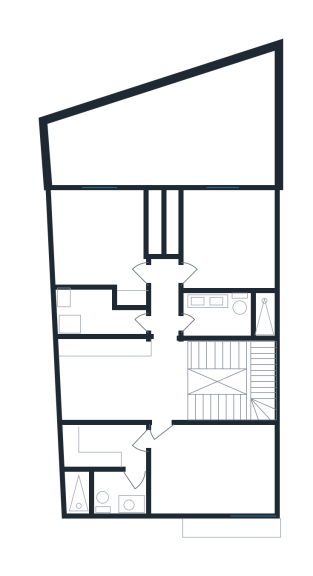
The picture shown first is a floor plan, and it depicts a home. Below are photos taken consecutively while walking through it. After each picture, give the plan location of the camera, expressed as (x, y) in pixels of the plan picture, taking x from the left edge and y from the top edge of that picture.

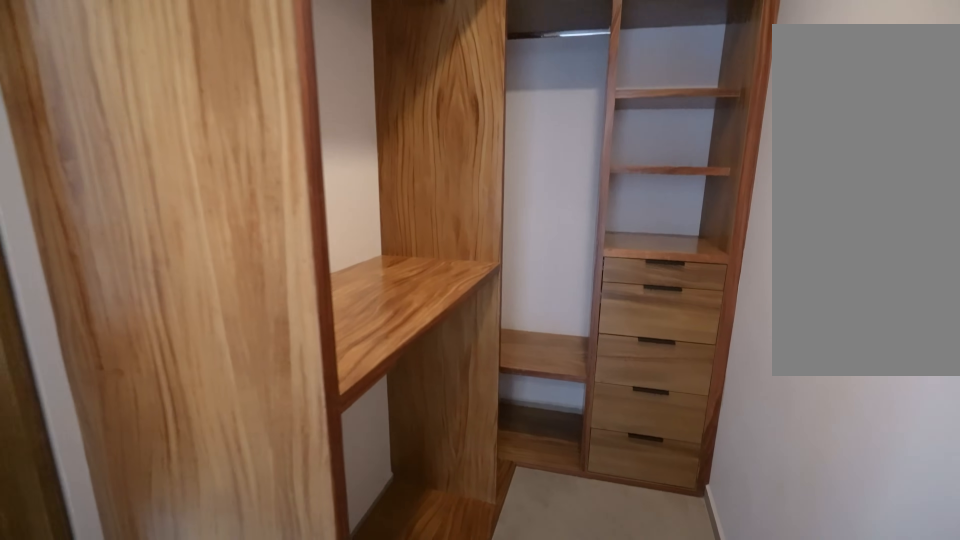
(114, 445)
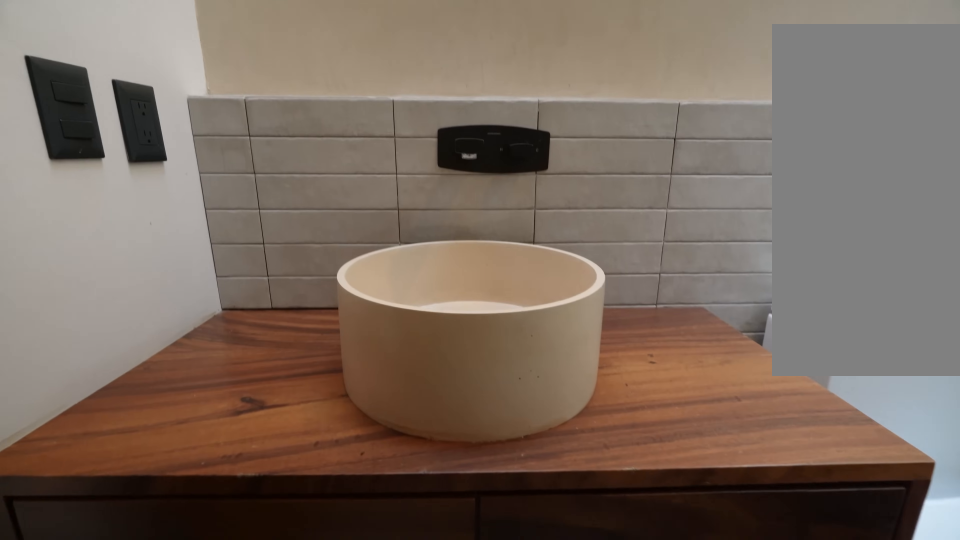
(134, 483)
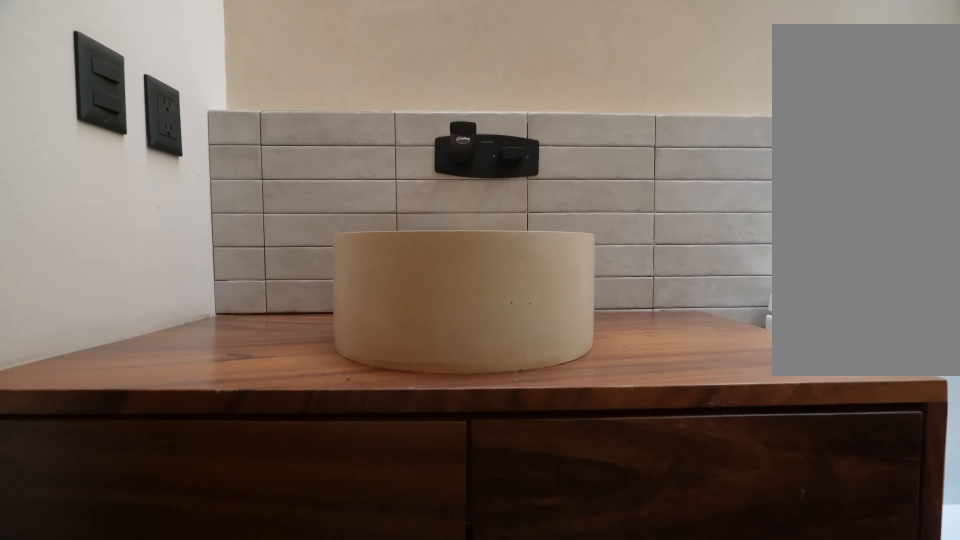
(131, 484)
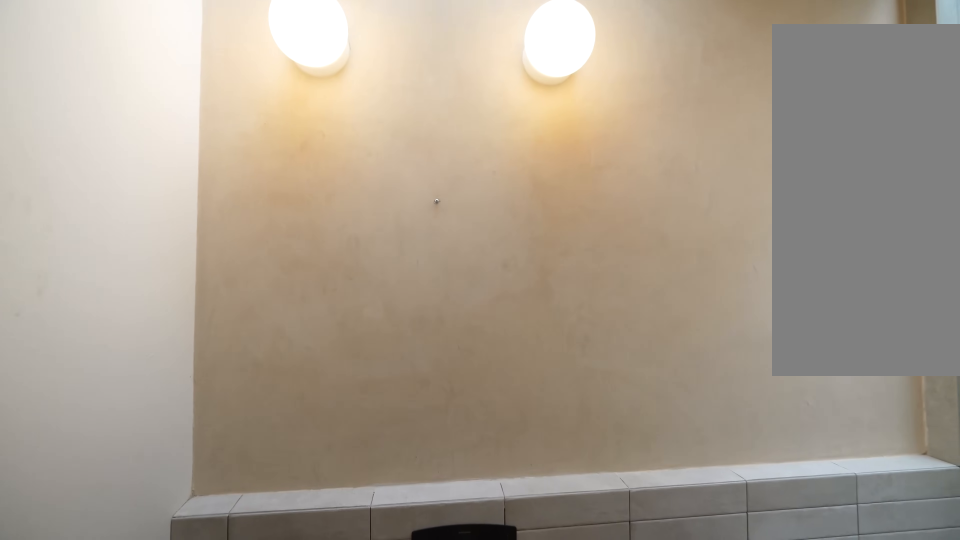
(124, 486)
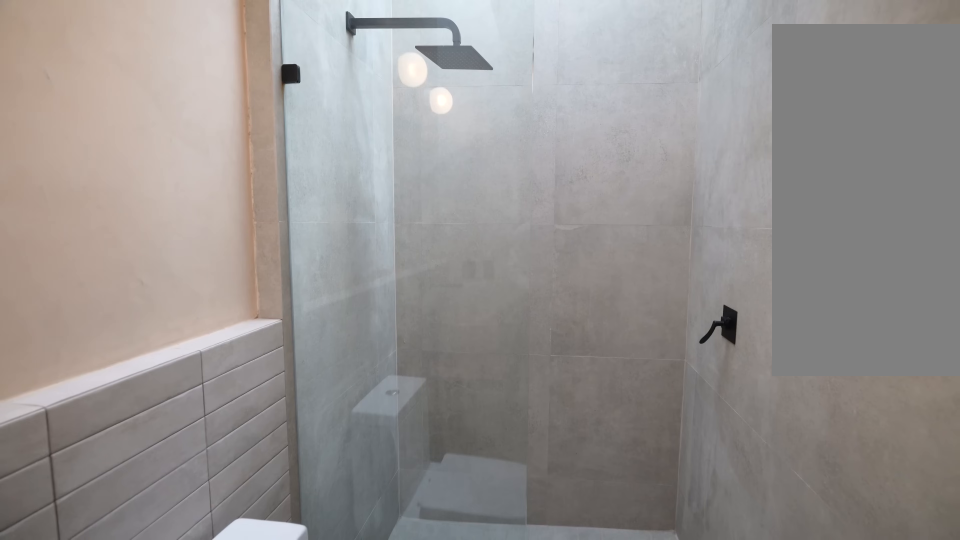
(124, 478)
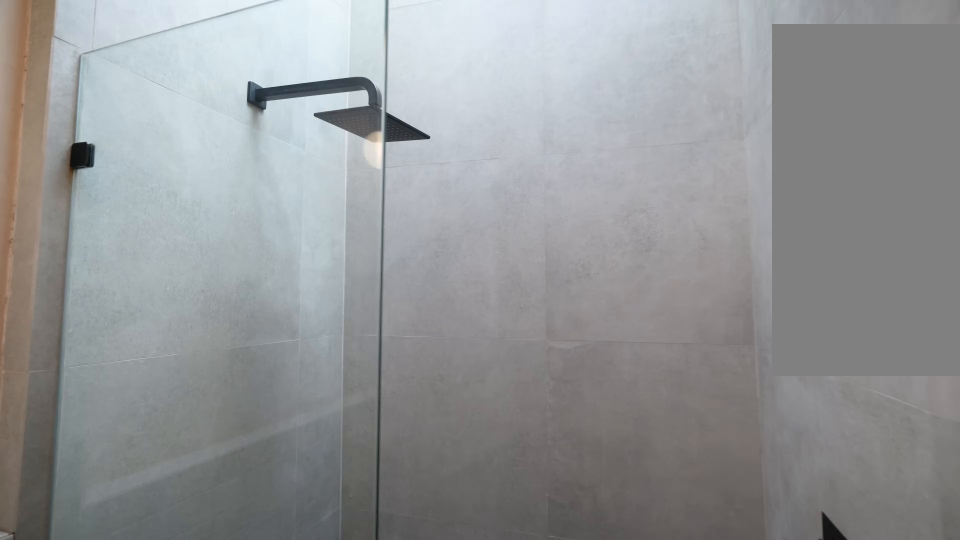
(119, 479)
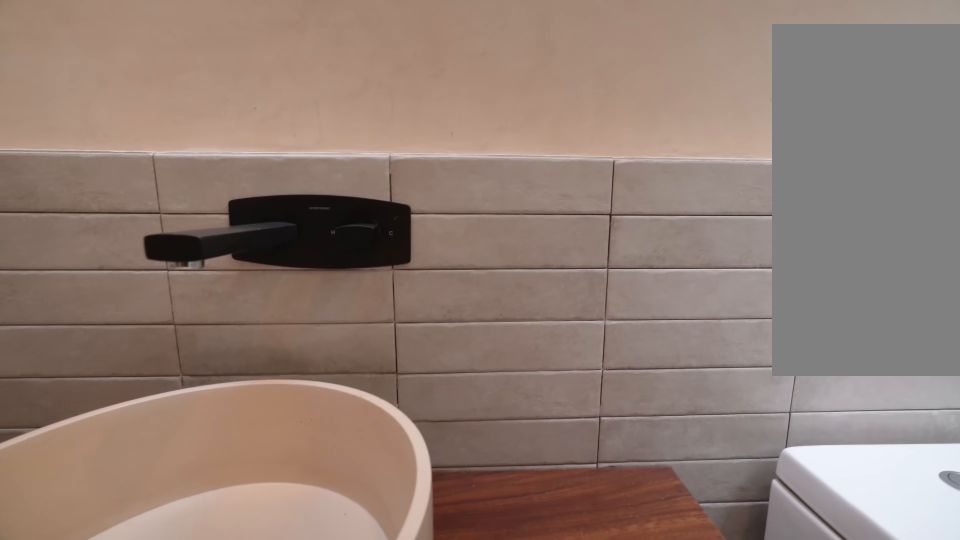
(105, 494)
